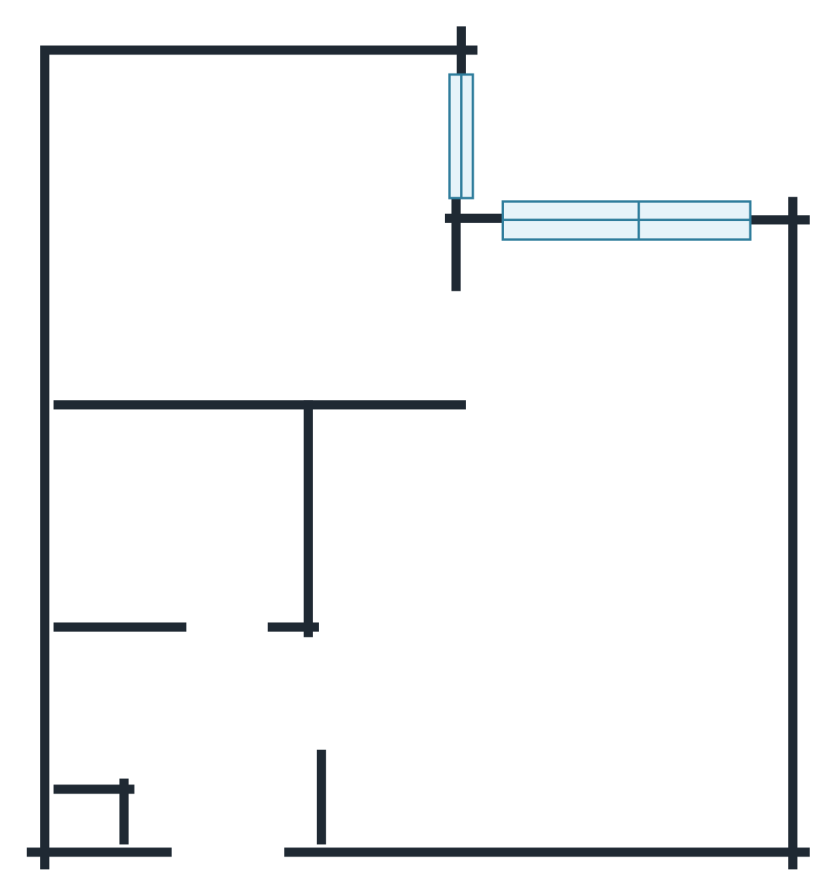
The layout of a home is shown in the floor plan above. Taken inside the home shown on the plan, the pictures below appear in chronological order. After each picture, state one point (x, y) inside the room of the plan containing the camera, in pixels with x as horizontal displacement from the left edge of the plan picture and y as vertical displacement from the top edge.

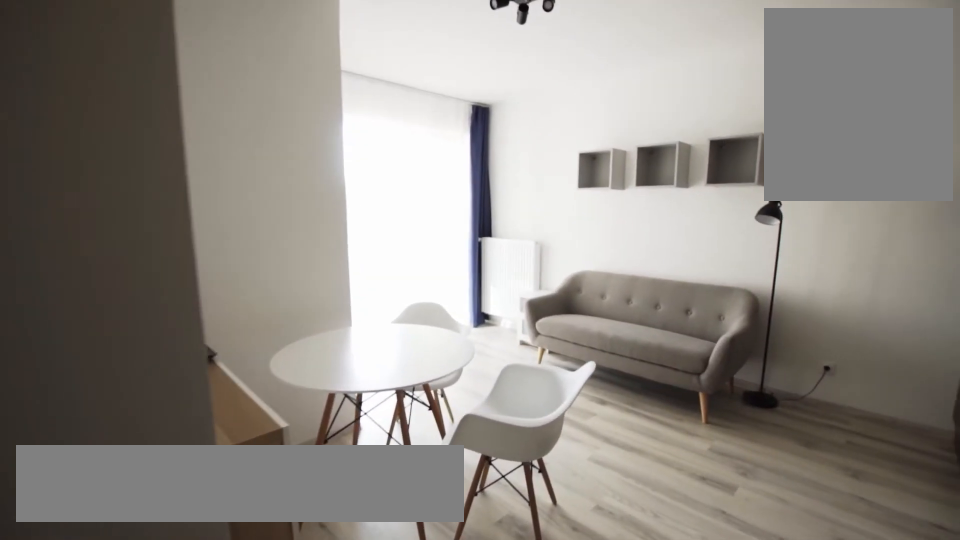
(536, 577)
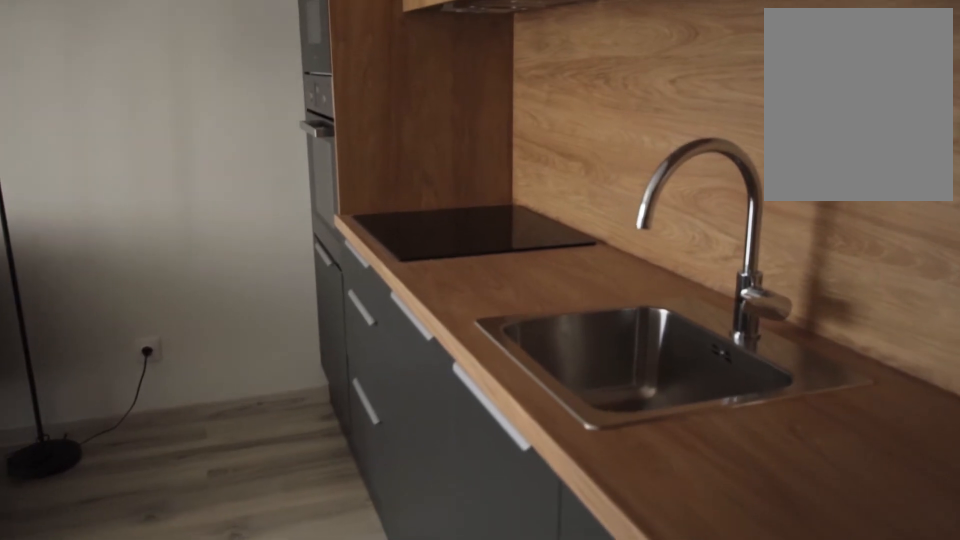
(538, 577)
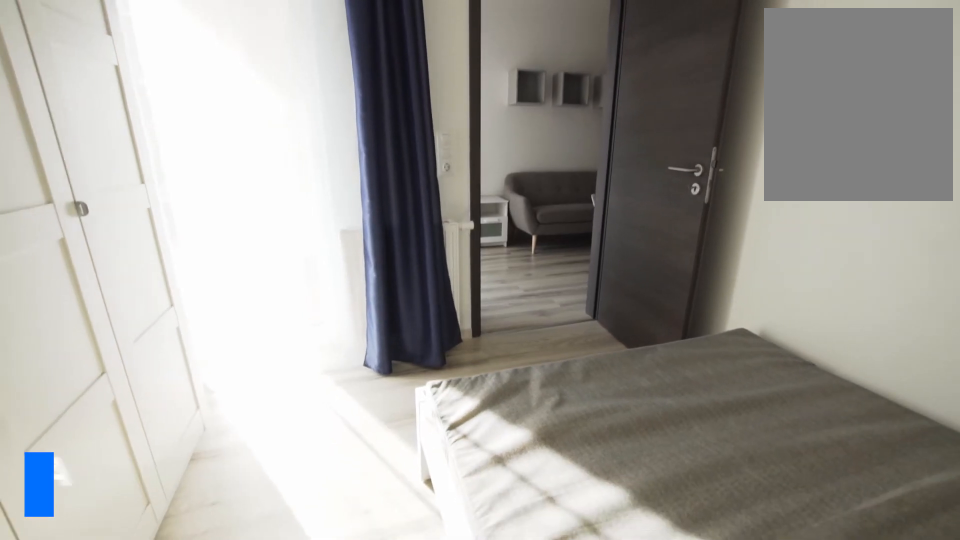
(242, 216)
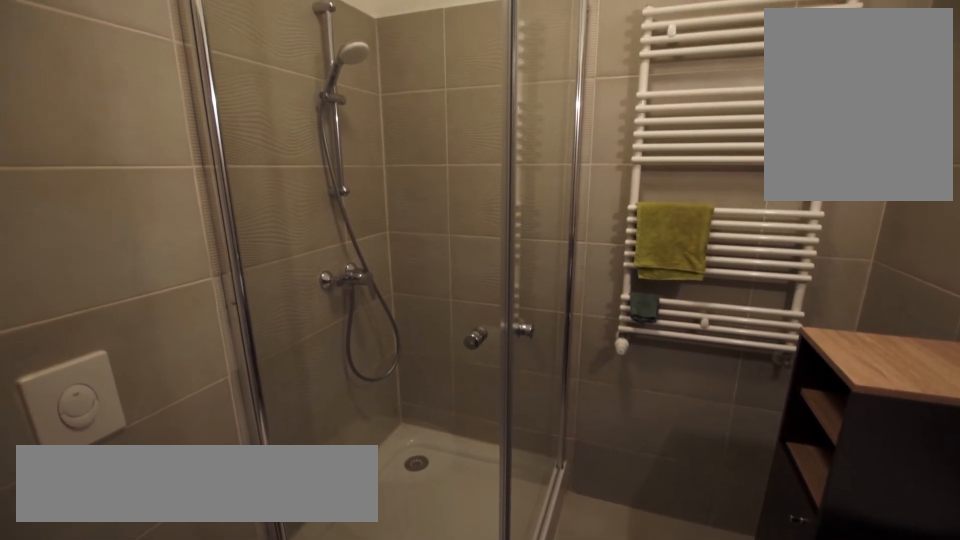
(159, 523)
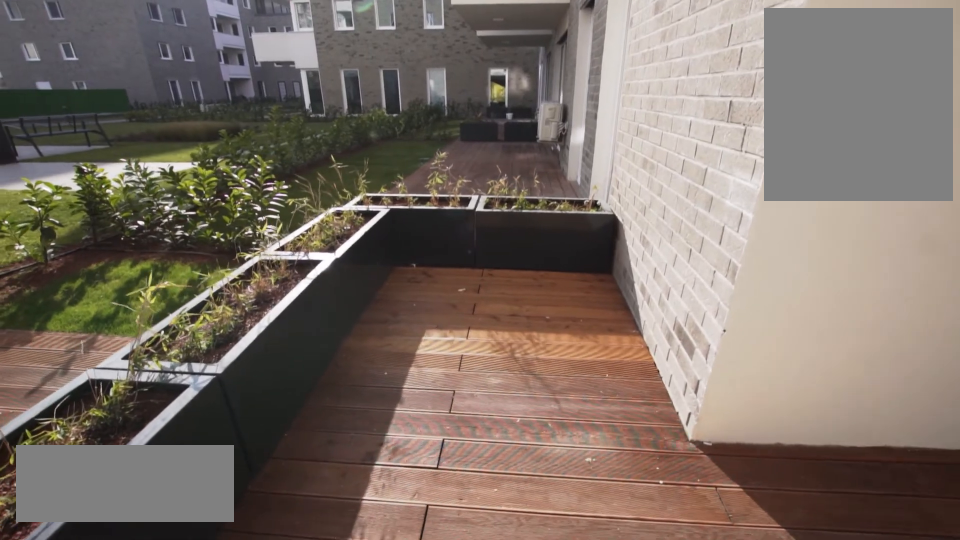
(634, 109)
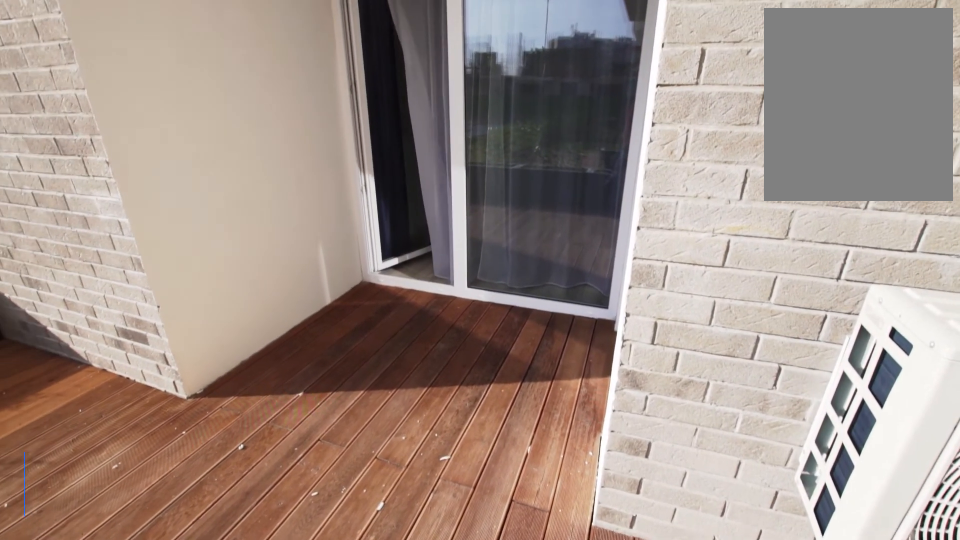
(634, 110)
